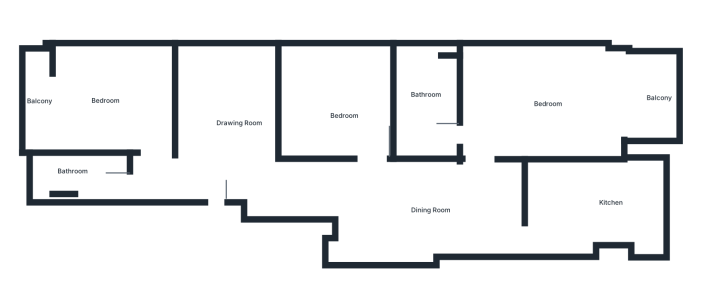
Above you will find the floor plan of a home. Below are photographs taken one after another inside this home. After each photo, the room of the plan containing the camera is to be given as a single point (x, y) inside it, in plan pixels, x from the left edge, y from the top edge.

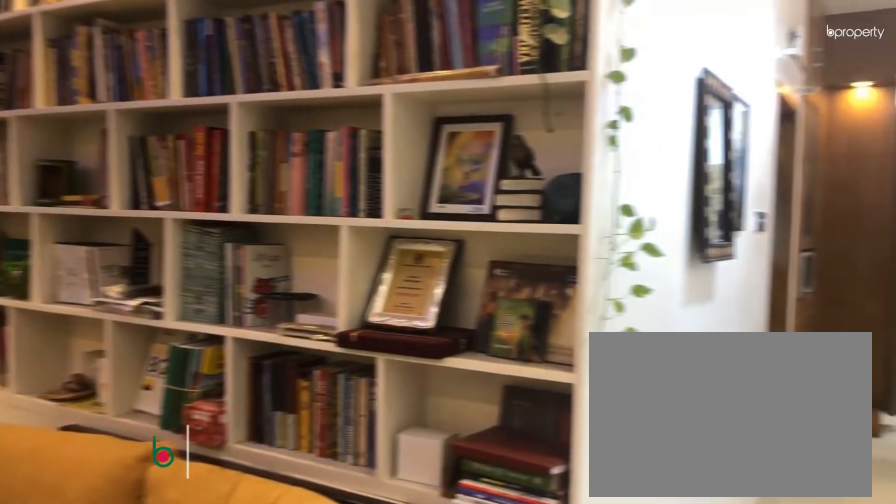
(225, 123)
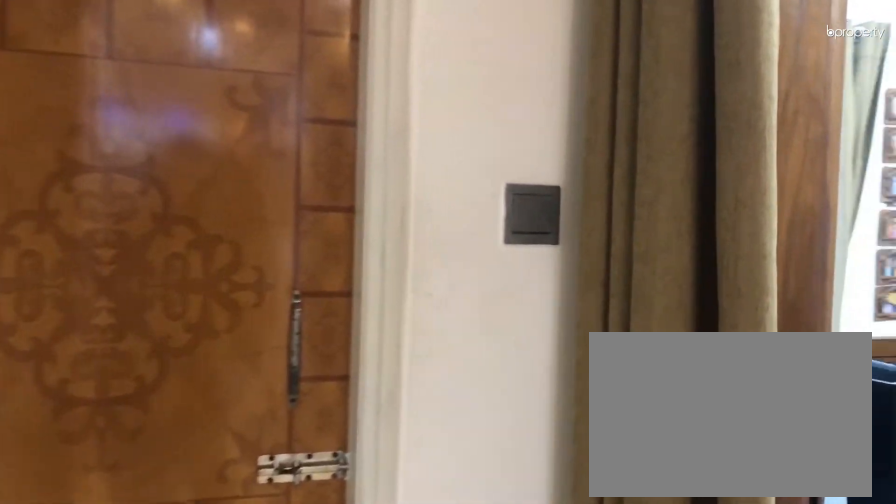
(155, 172)
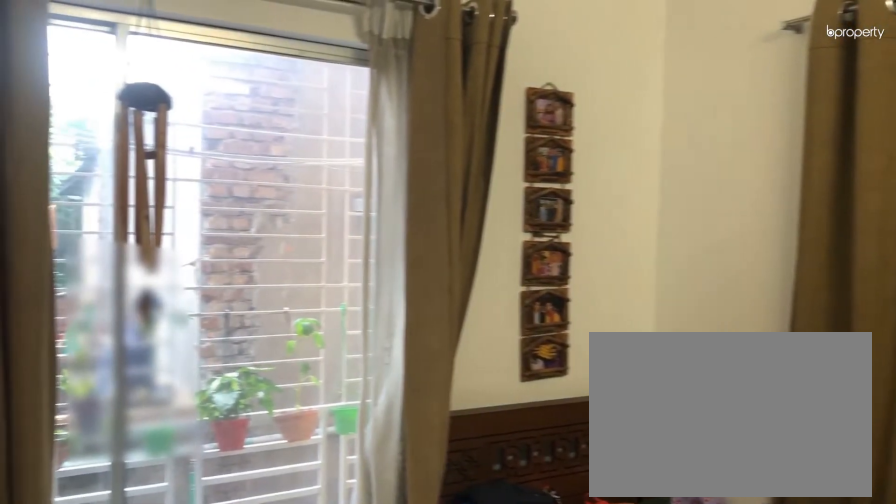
(99, 103)
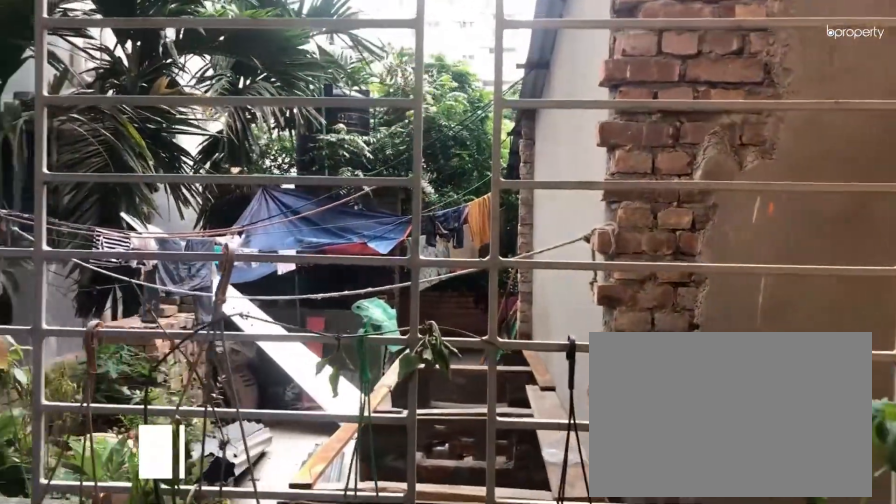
(36, 95)
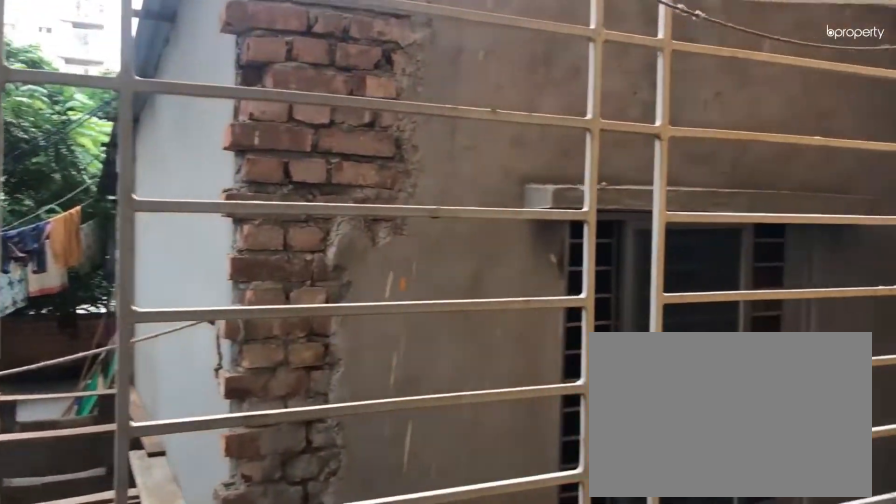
(36, 99)
